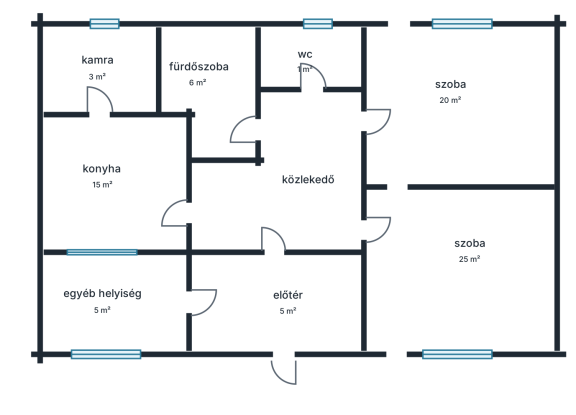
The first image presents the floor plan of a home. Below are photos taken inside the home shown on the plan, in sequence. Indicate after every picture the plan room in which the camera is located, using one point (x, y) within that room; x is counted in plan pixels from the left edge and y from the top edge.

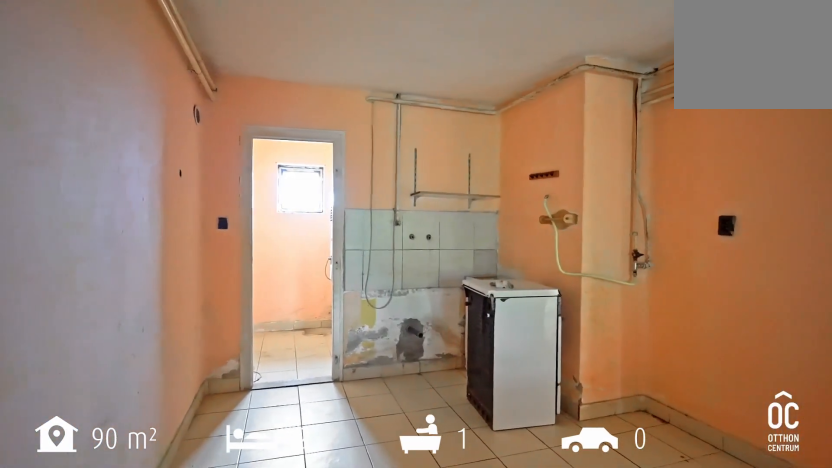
(118, 191)
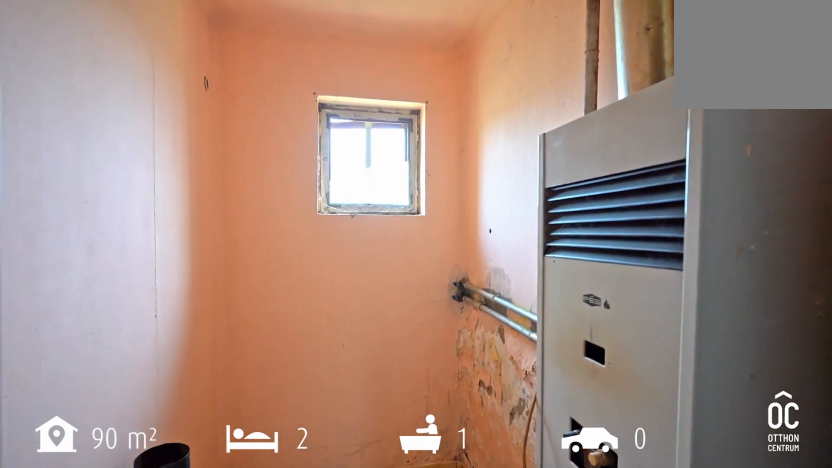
(106, 74)
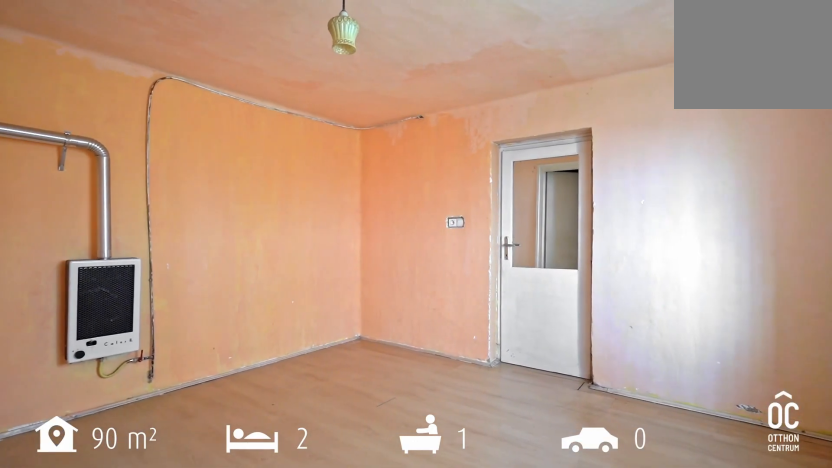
(473, 266)
